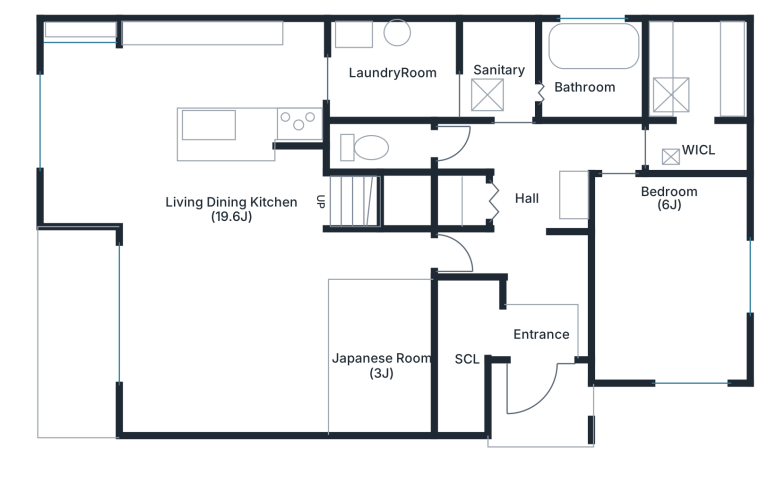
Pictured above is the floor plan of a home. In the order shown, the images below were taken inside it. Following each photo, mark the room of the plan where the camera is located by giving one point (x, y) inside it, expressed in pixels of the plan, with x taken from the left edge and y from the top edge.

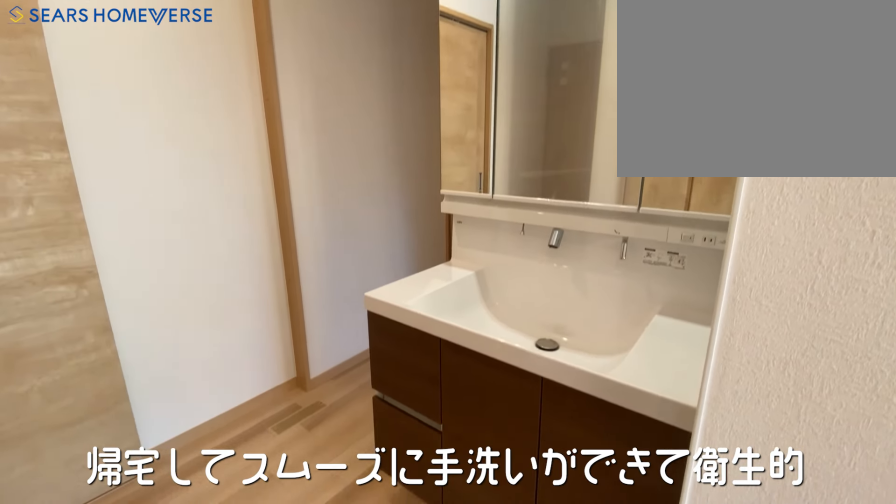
(526, 204)
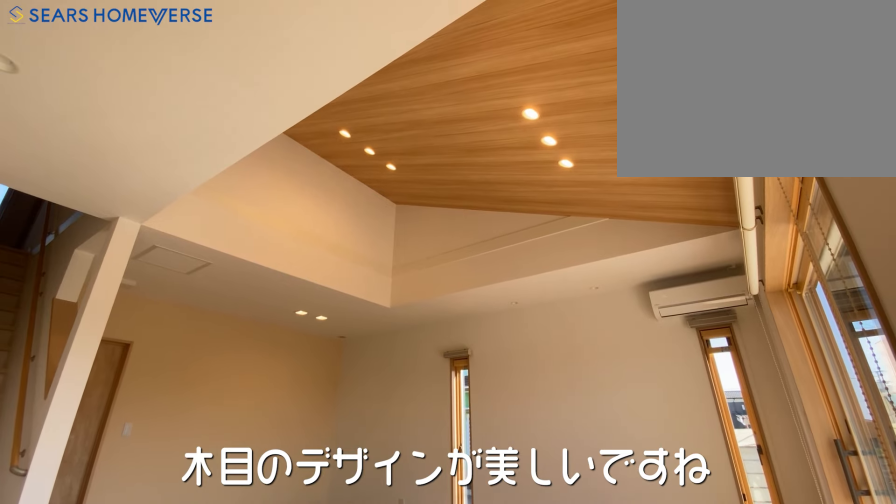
(208, 321)
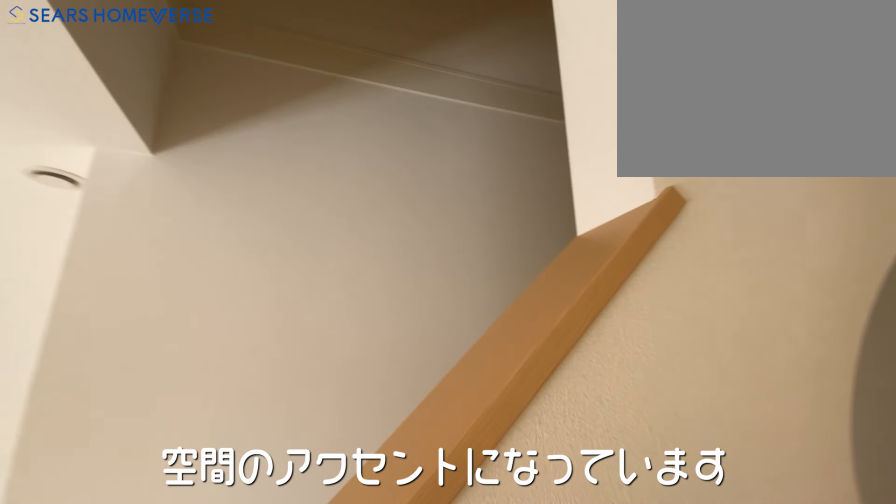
(208, 321)
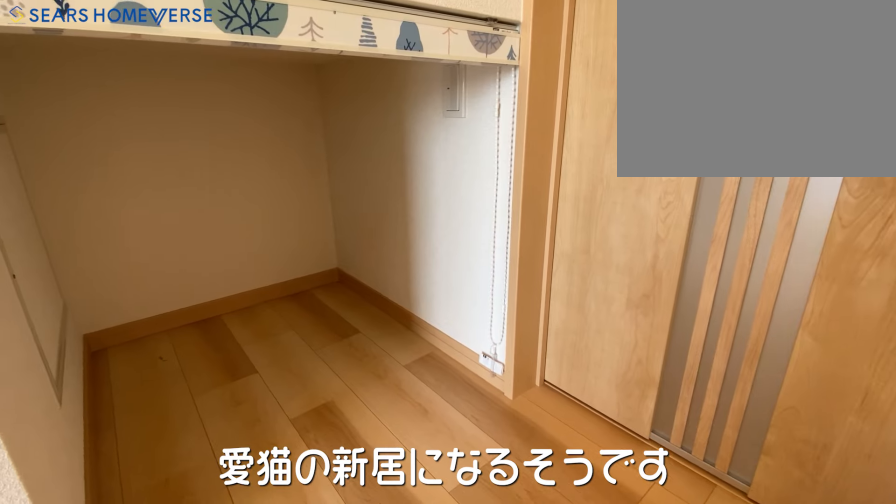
(400, 202)
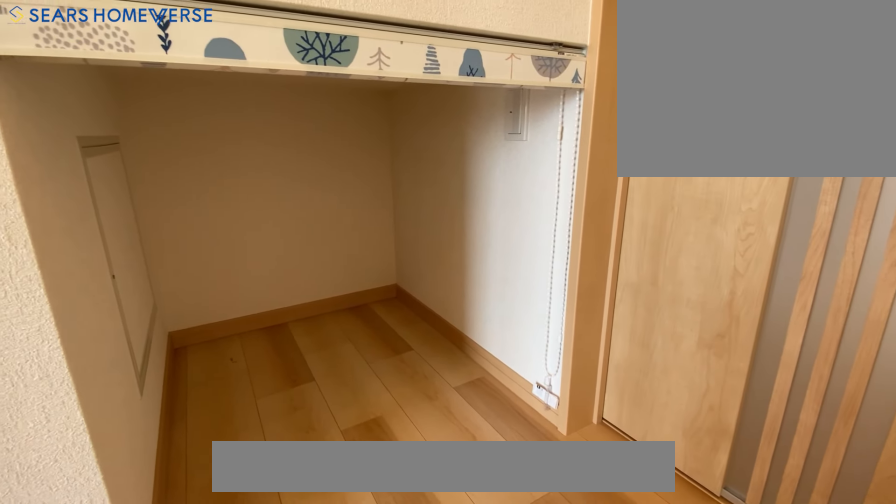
(400, 202)
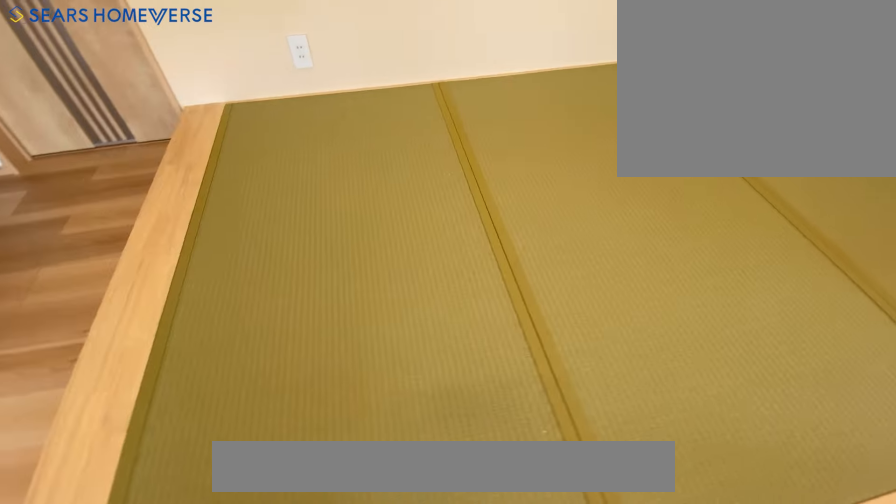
(384, 359)
